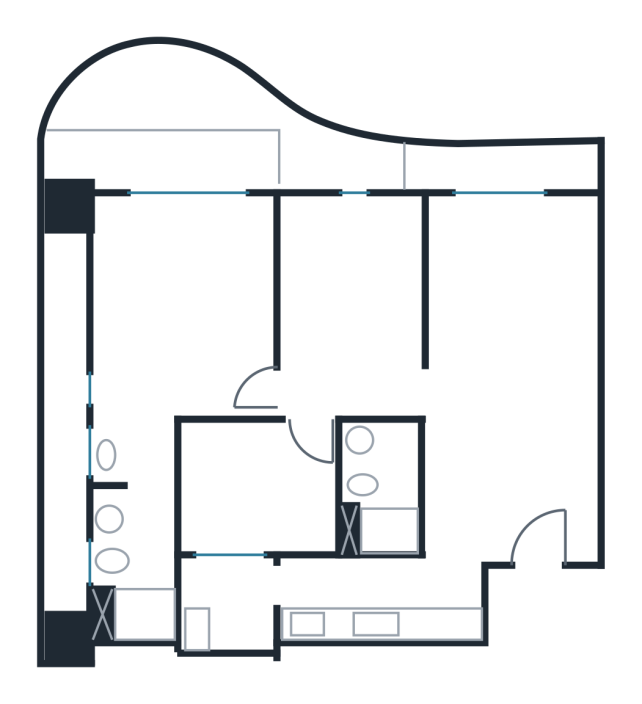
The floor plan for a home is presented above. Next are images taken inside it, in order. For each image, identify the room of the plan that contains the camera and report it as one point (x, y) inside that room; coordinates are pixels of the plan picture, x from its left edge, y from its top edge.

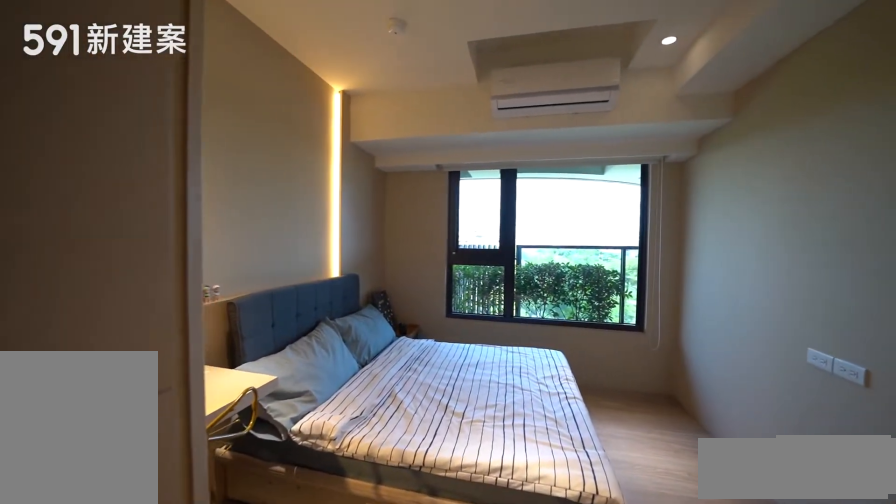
(348, 277)
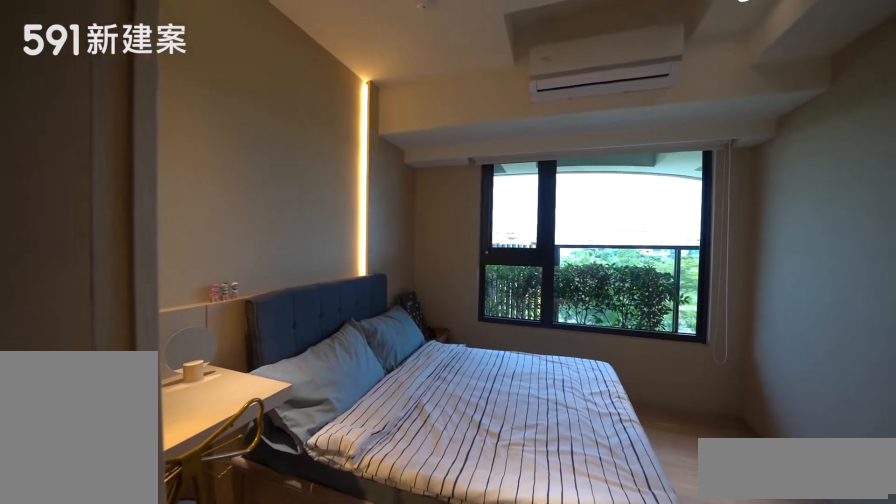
(348, 277)
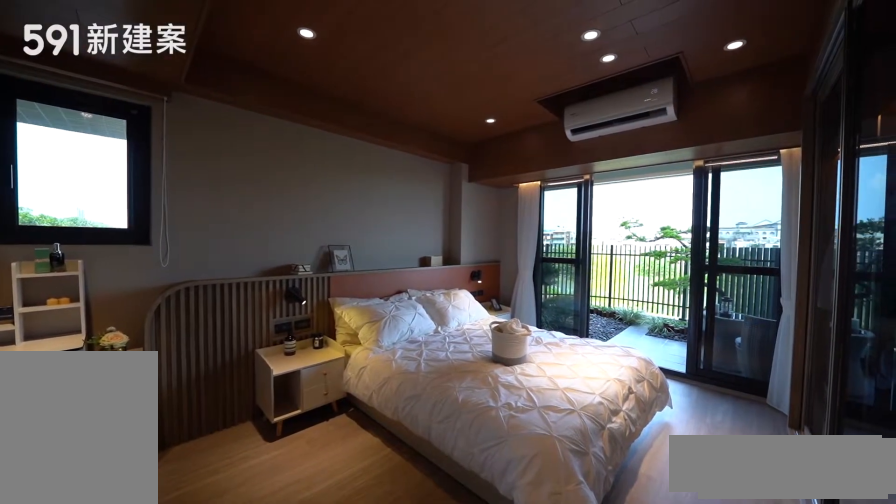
(175, 320)
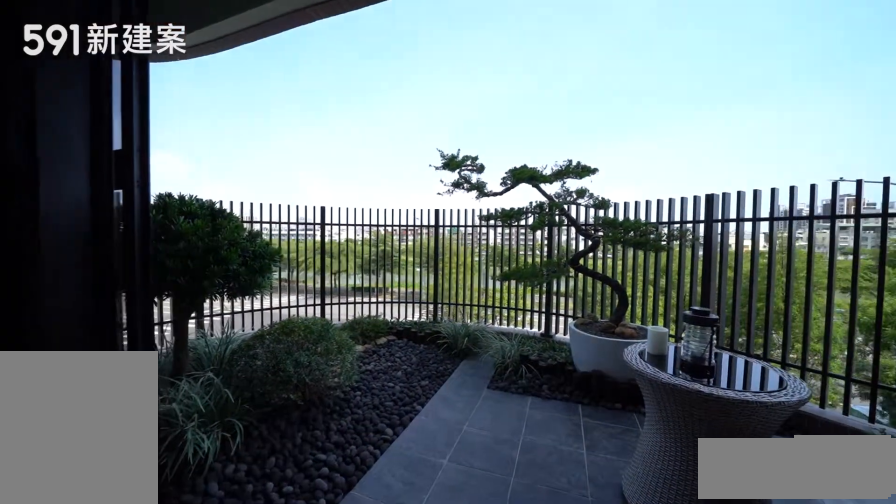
(201, 132)
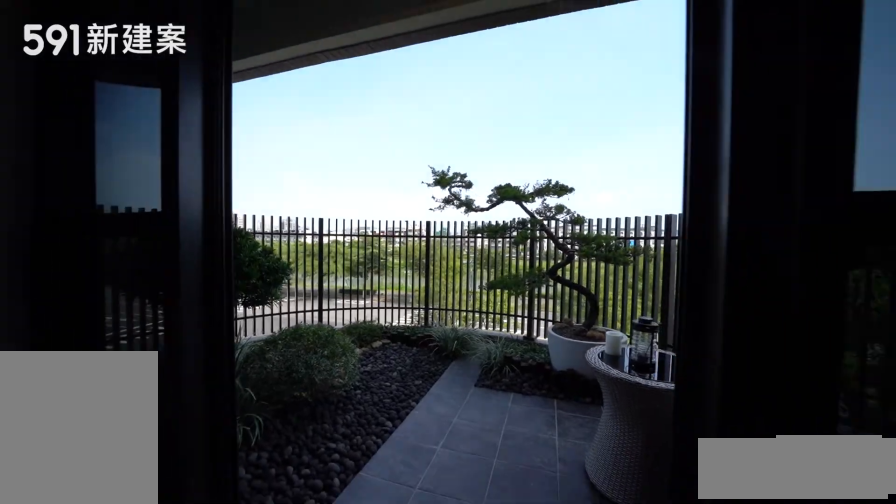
(201, 132)
